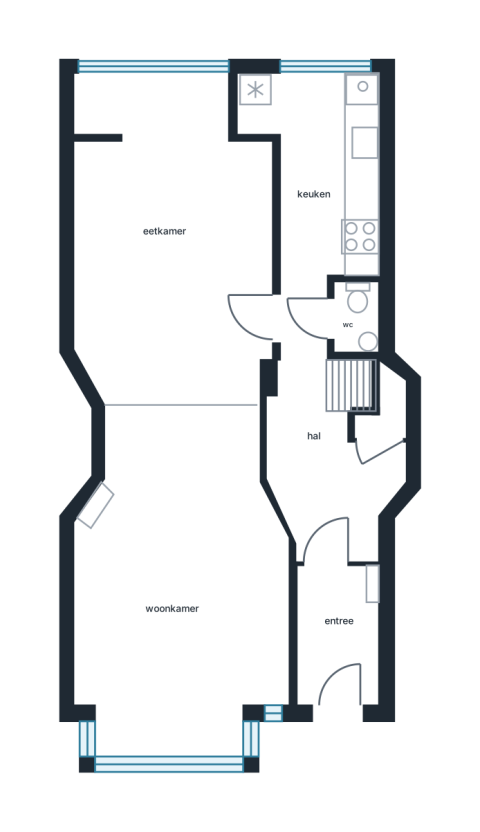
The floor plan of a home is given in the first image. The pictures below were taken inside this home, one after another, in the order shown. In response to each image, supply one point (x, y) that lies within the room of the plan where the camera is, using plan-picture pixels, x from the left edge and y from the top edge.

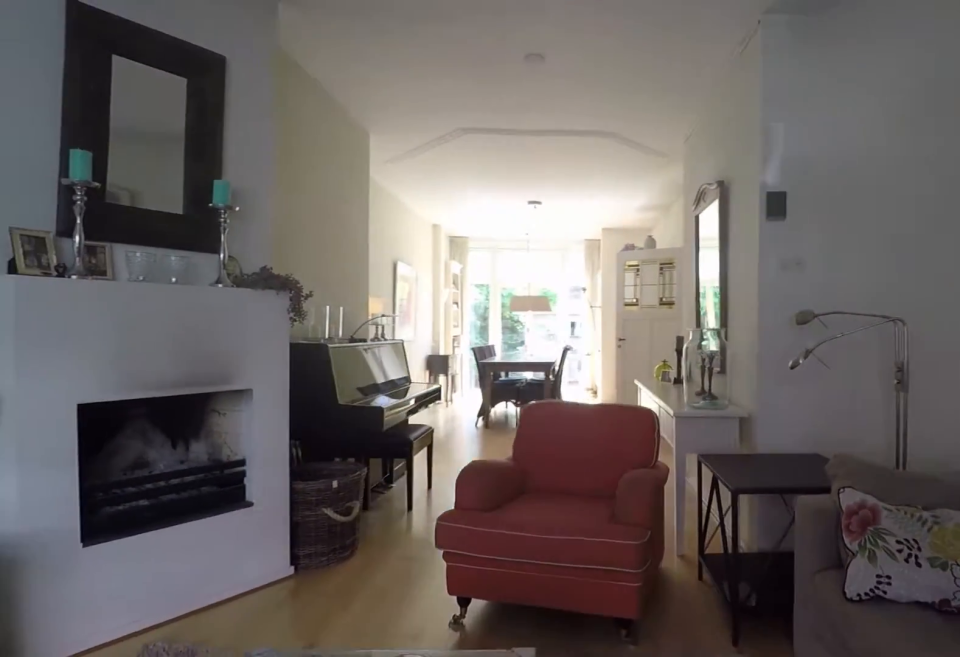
(186, 460)
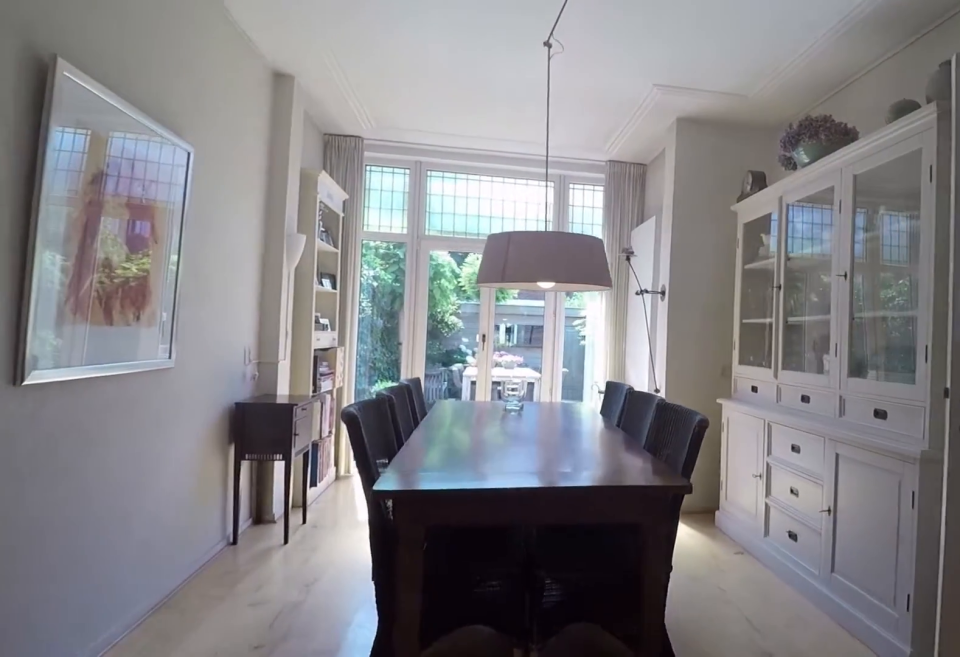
(170, 244)
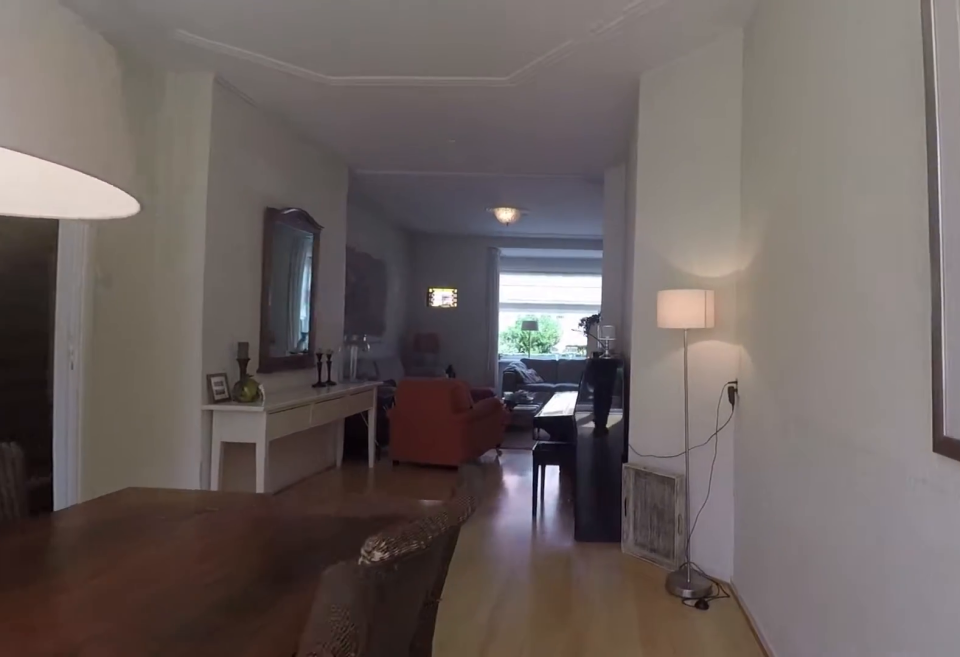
(170, 244)
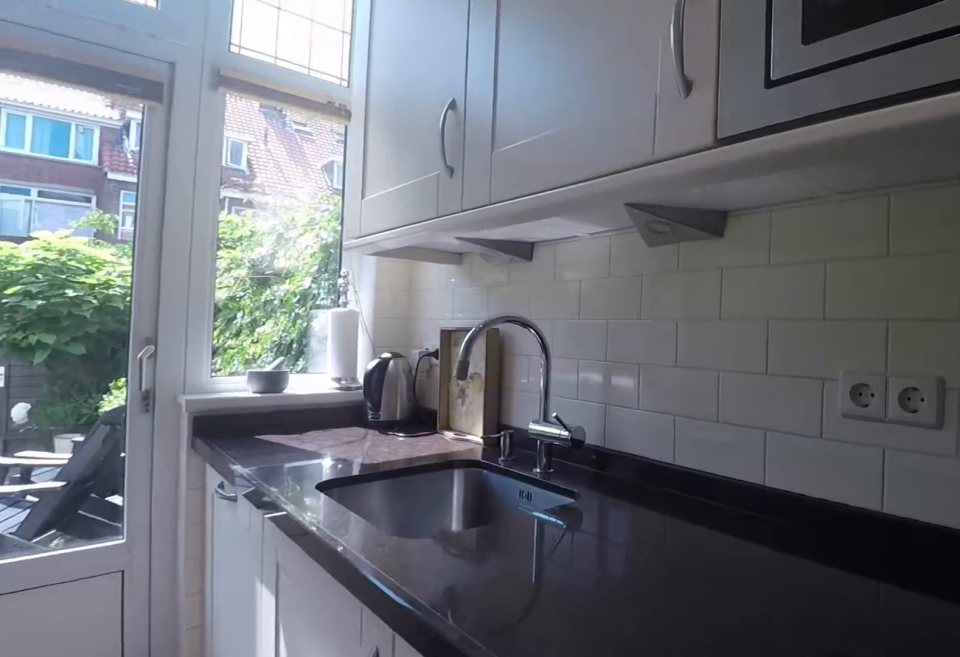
(338, 172)
